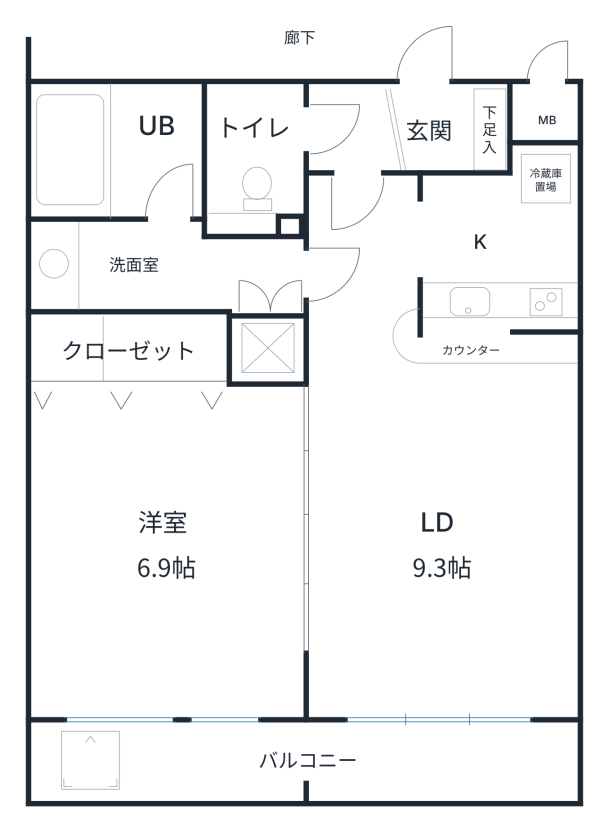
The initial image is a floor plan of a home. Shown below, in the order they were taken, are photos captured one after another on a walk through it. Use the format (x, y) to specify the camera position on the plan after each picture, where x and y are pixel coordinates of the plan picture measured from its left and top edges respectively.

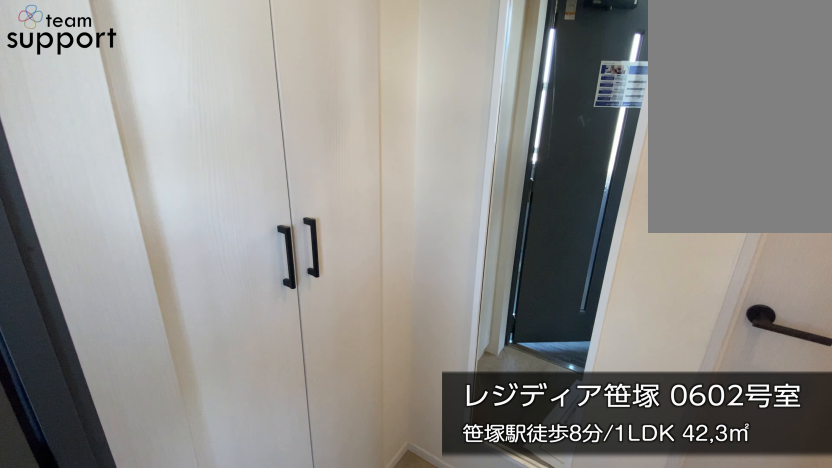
(427, 129)
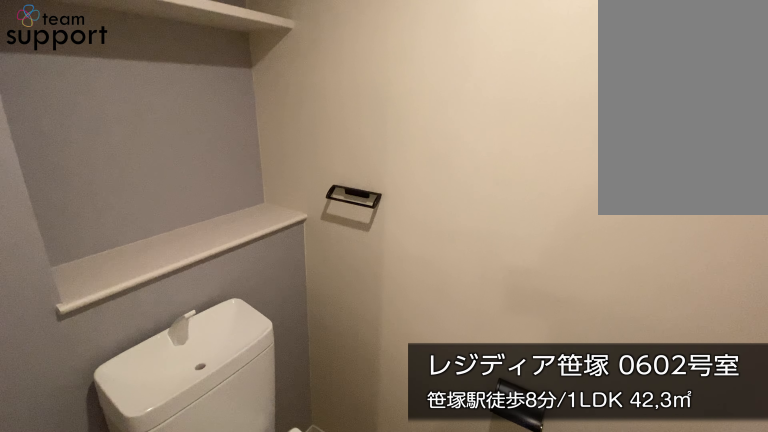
(257, 129)
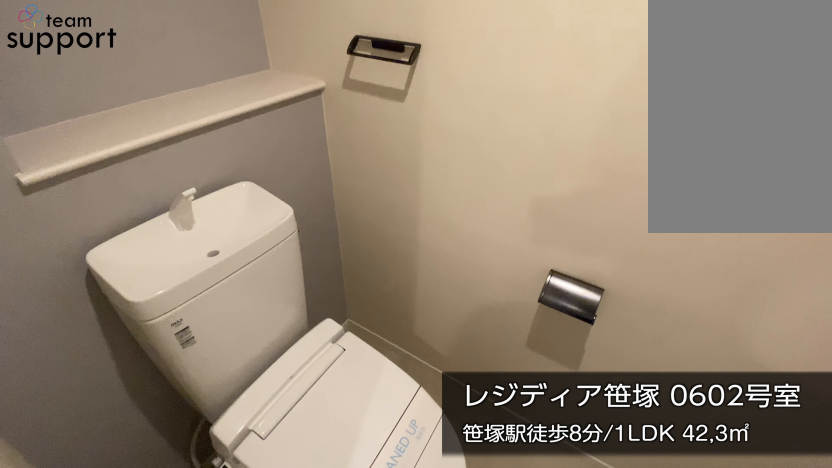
(257, 129)
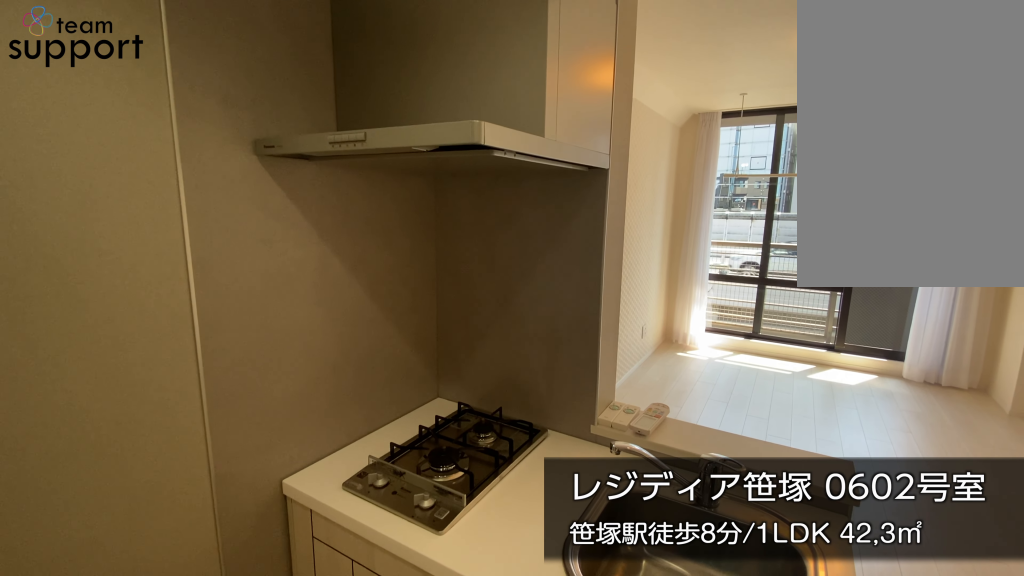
(492, 235)
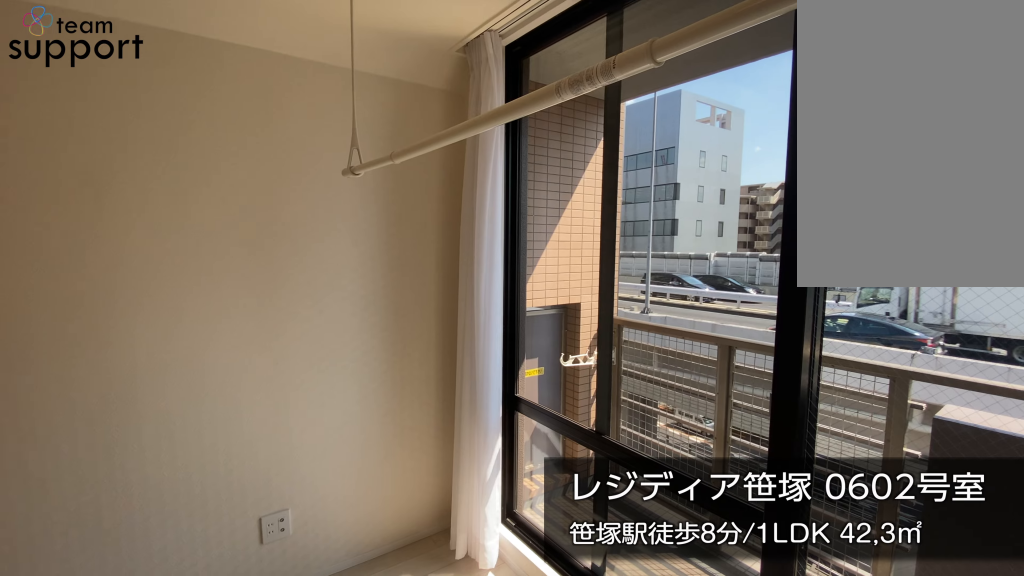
(390, 625)
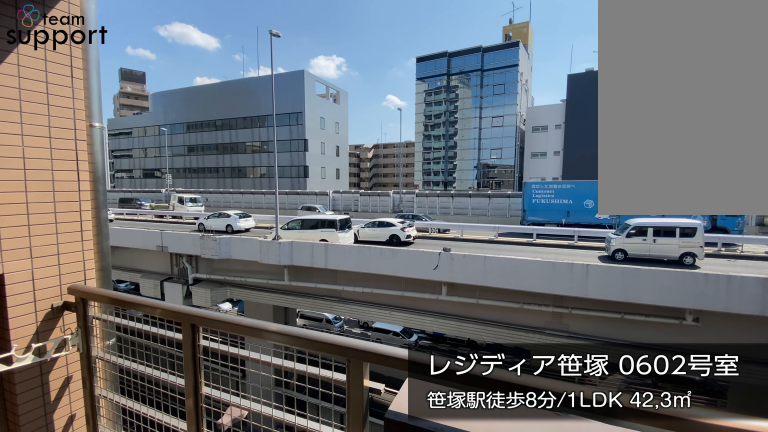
(397, 746)
